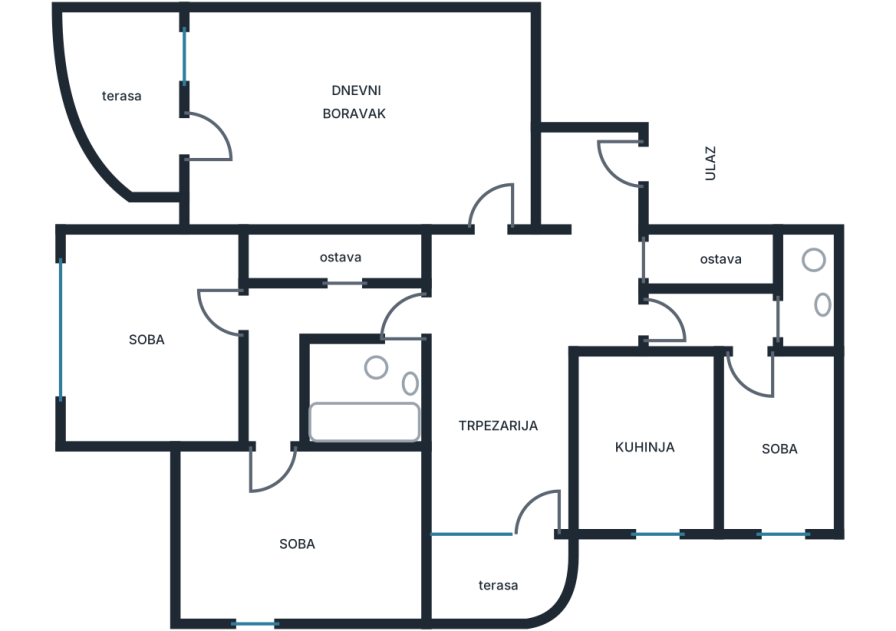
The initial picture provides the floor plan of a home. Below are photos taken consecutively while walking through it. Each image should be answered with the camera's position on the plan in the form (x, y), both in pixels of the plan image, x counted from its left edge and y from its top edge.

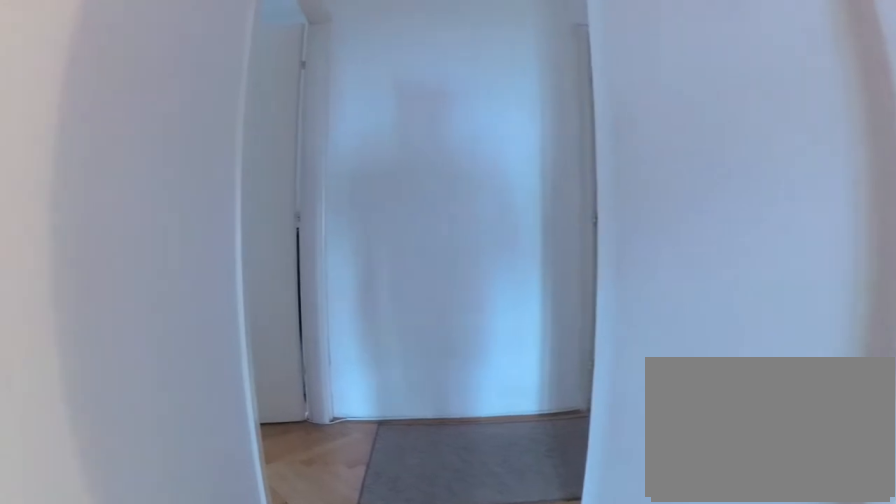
(274, 418)
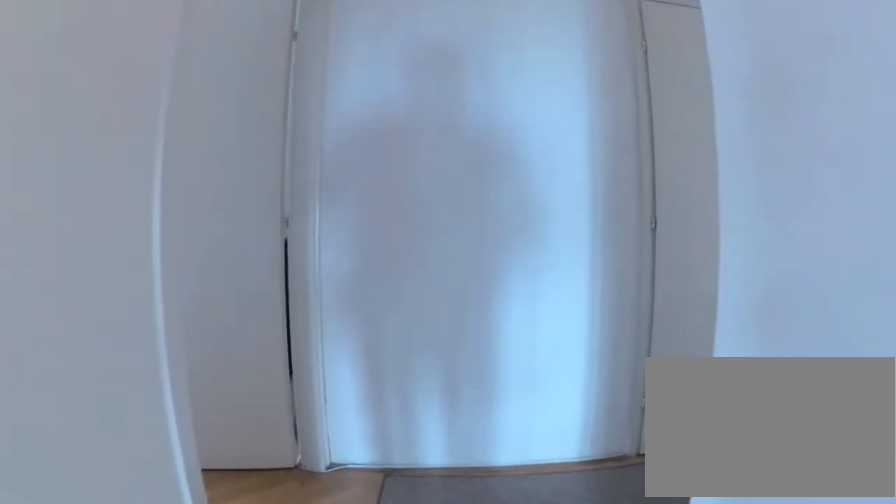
(271, 394)
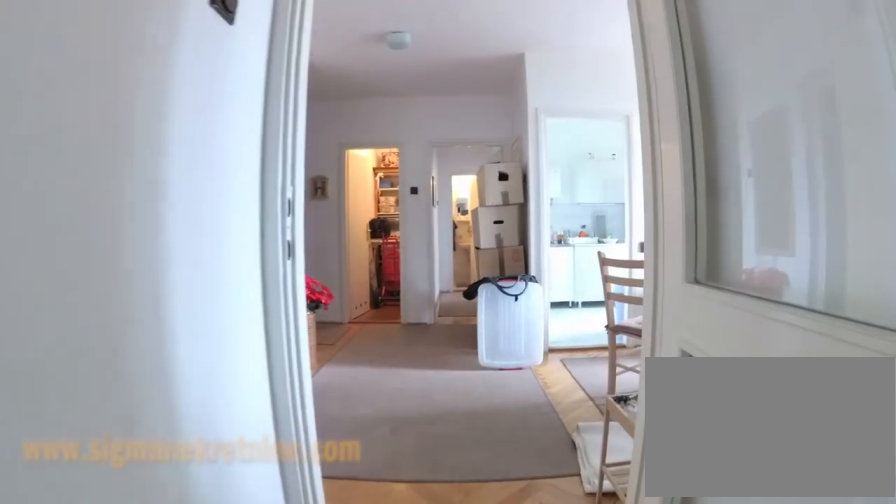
(323, 315)
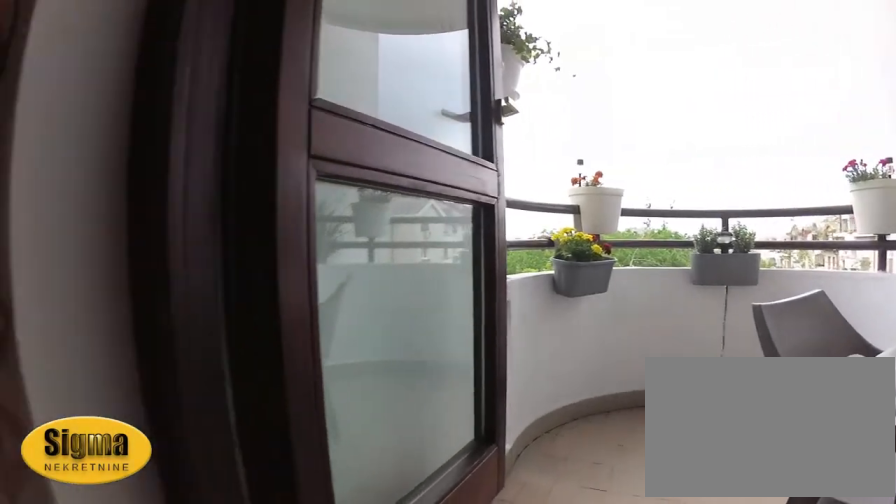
(515, 477)
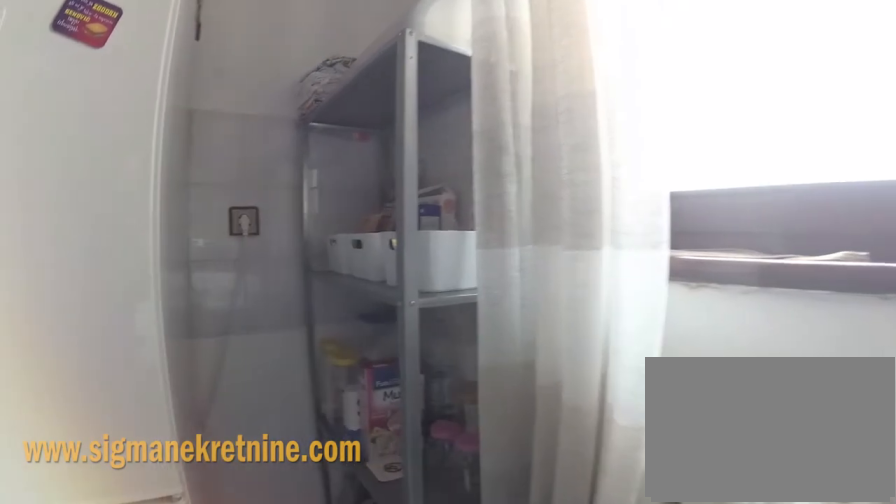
(641, 486)
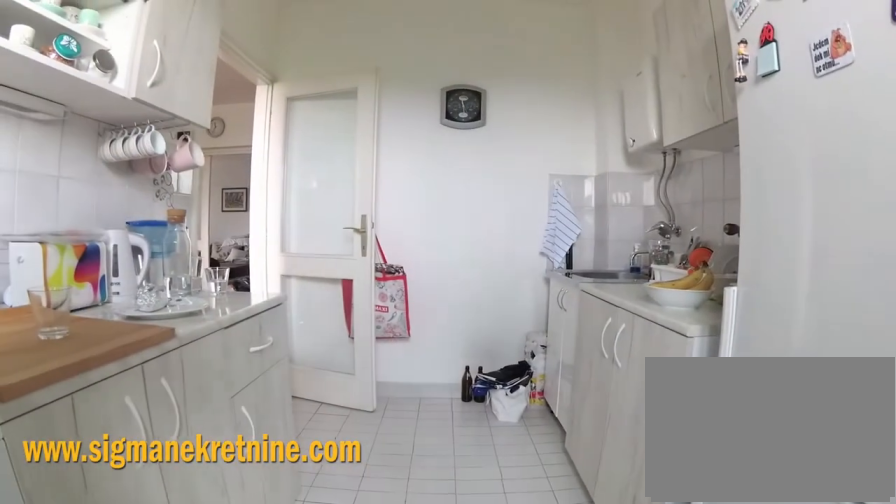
(633, 530)
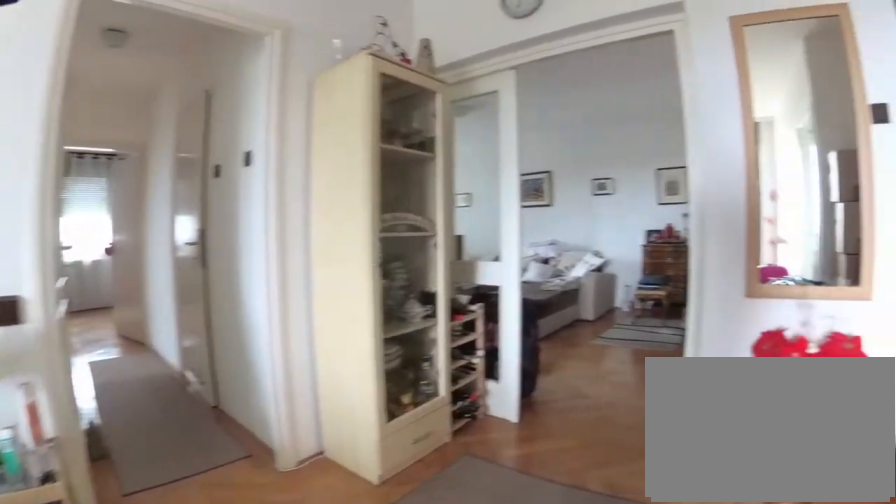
(524, 401)
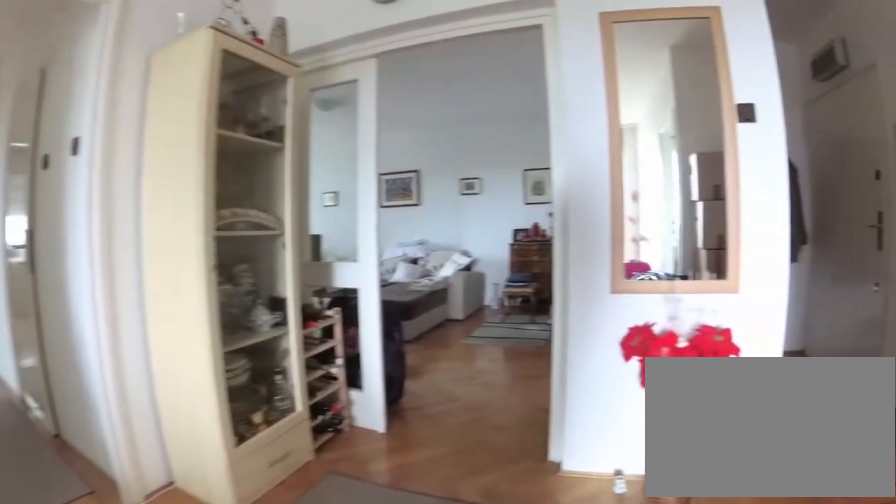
(513, 397)
